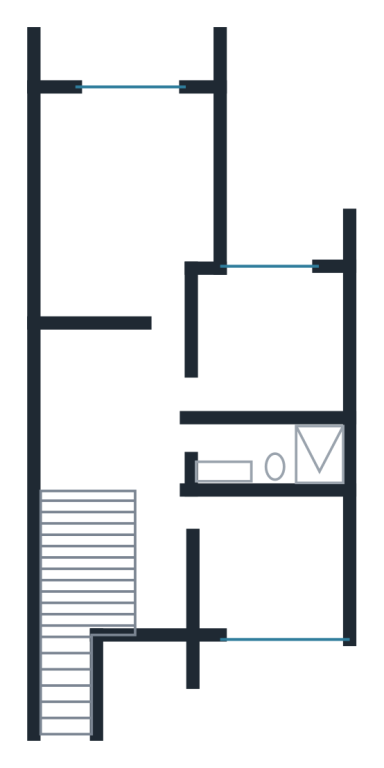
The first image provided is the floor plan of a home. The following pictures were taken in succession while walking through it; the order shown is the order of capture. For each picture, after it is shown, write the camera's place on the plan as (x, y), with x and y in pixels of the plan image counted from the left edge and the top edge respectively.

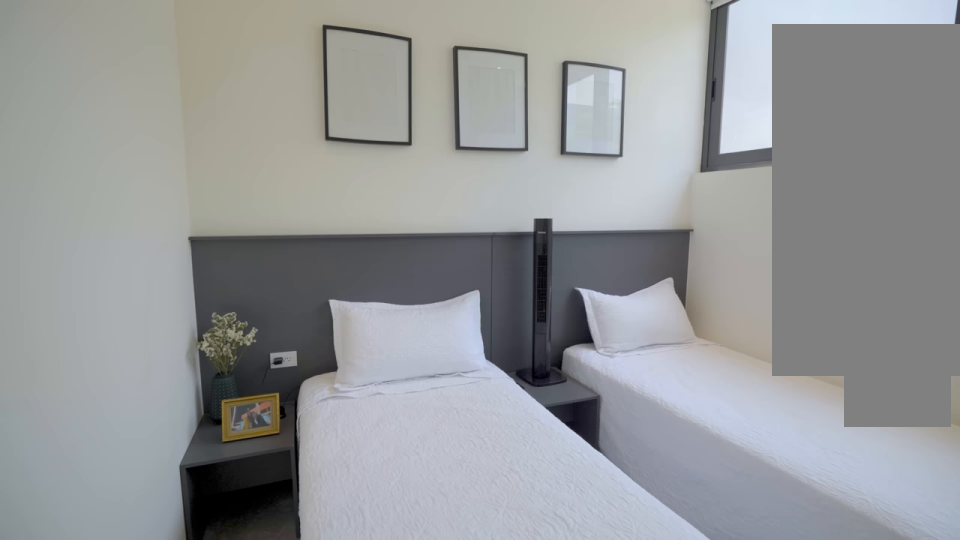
(199, 509)
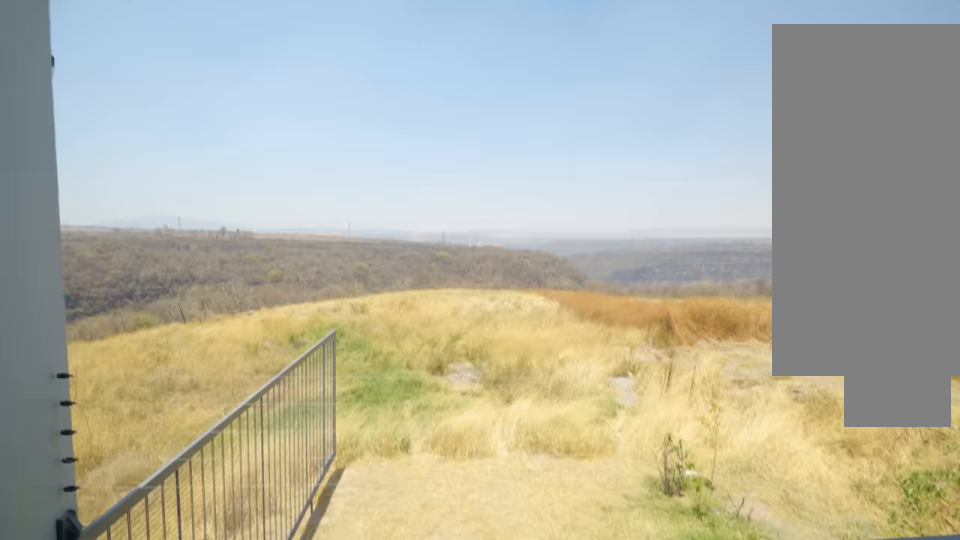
(124, 66)
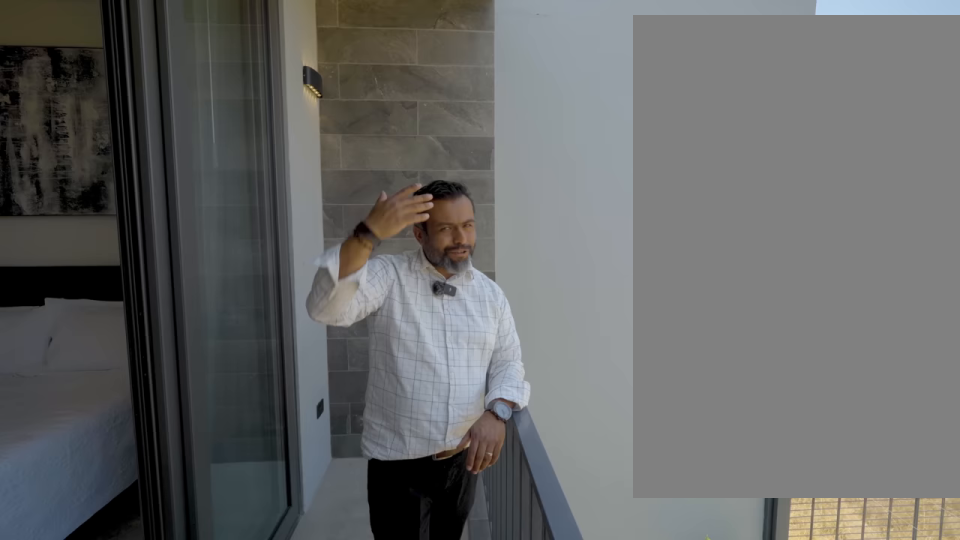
(144, 65)
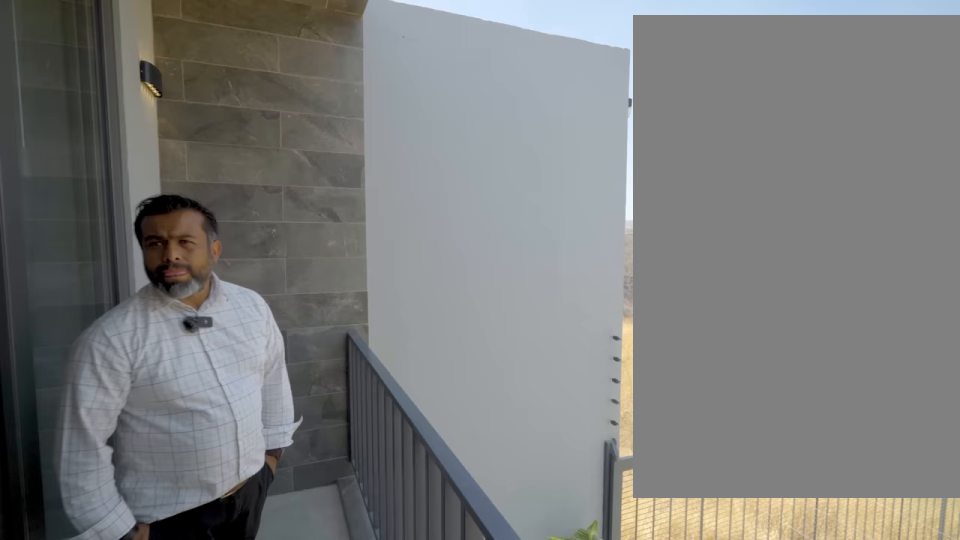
(145, 65)
